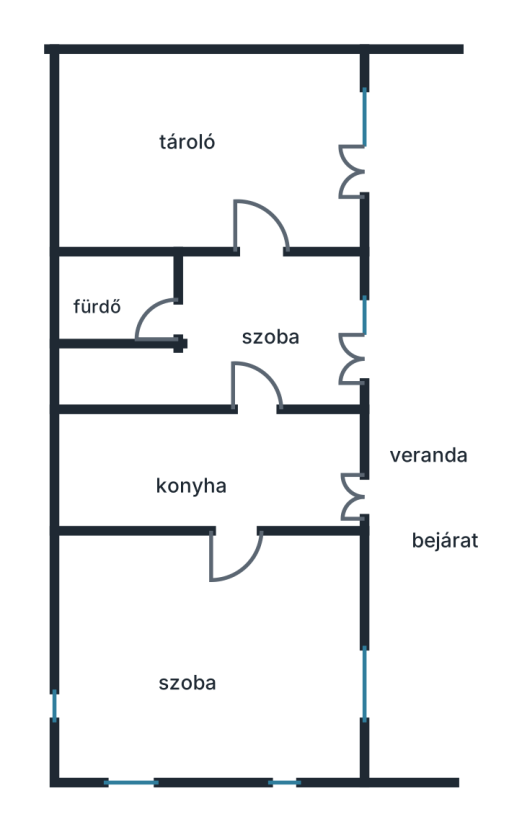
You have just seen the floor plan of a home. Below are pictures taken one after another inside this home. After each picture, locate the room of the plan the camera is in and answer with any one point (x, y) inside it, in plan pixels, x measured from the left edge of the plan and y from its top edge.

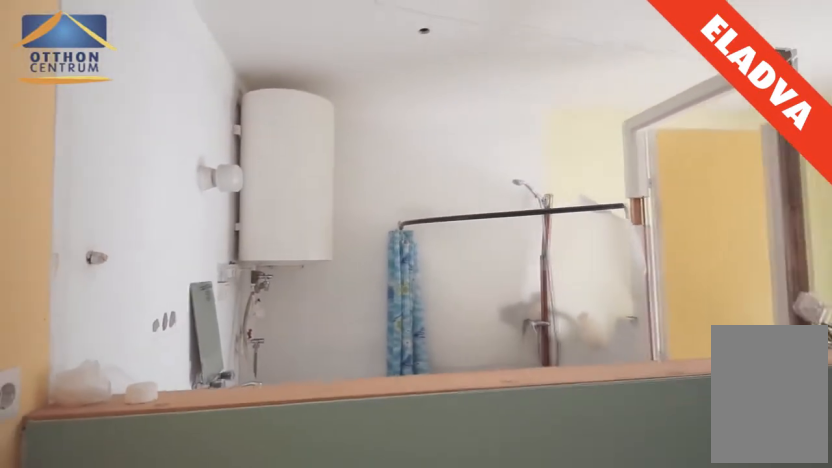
(287, 344)
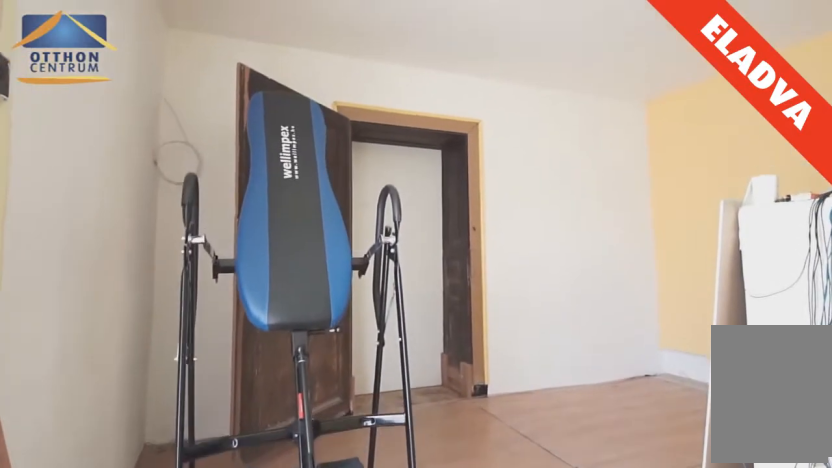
(288, 344)
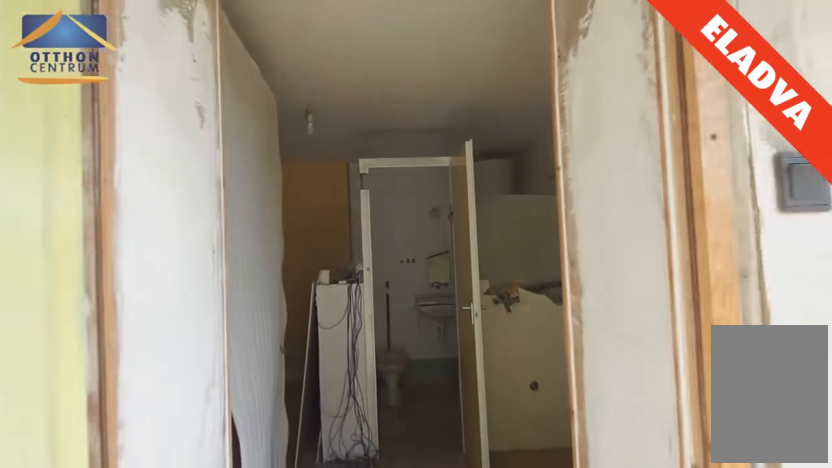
(354, 345)
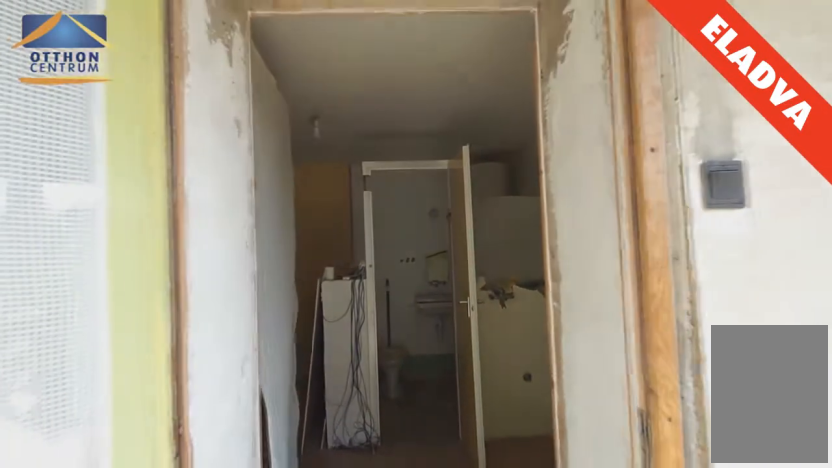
(364, 344)
